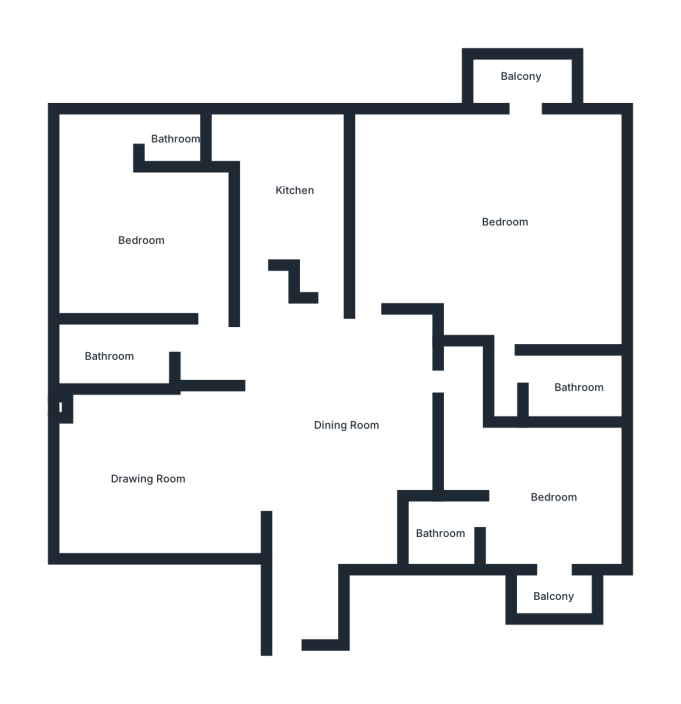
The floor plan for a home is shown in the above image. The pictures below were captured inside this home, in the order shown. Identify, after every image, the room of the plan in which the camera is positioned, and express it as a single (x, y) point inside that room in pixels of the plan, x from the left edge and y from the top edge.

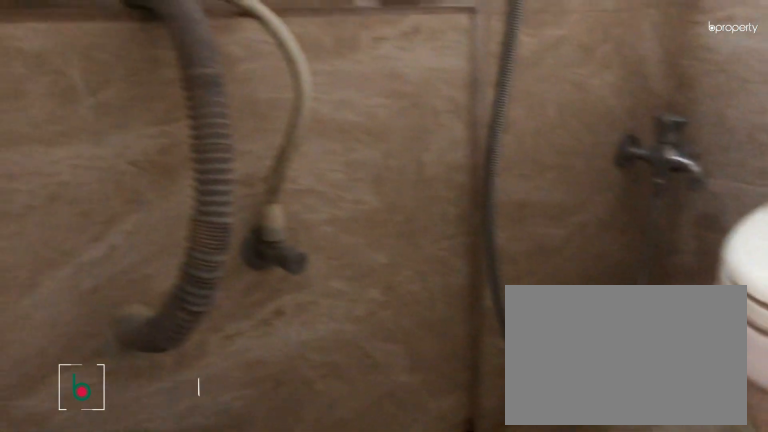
(175, 139)
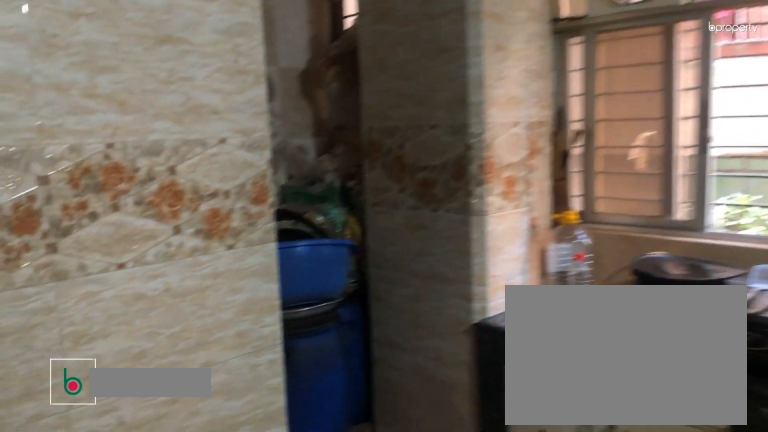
(295, 193)
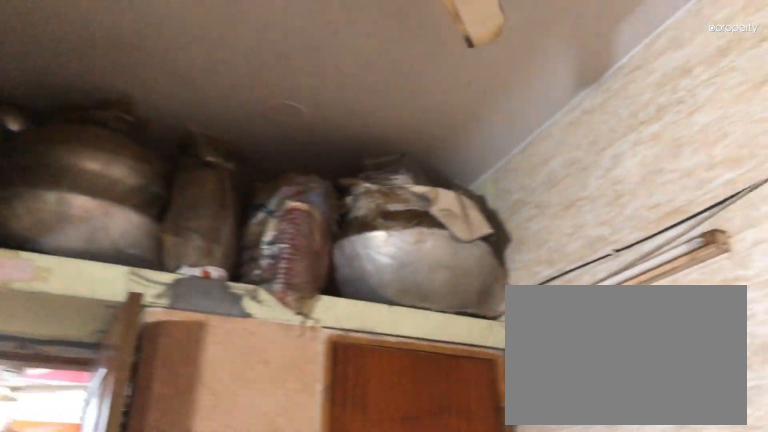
(294, 190)
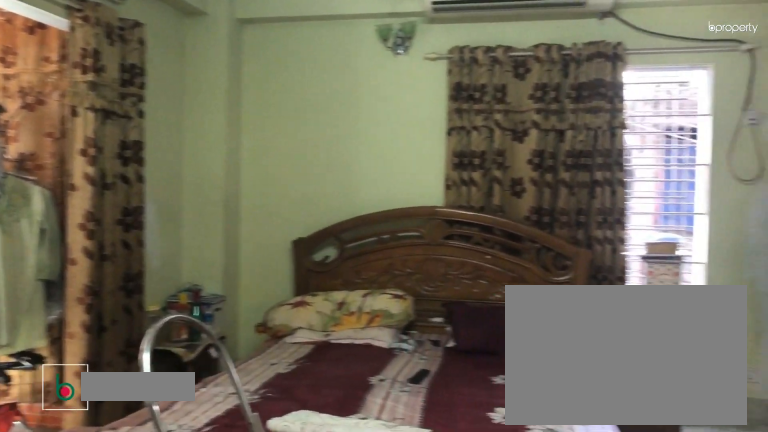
(507, 222)
